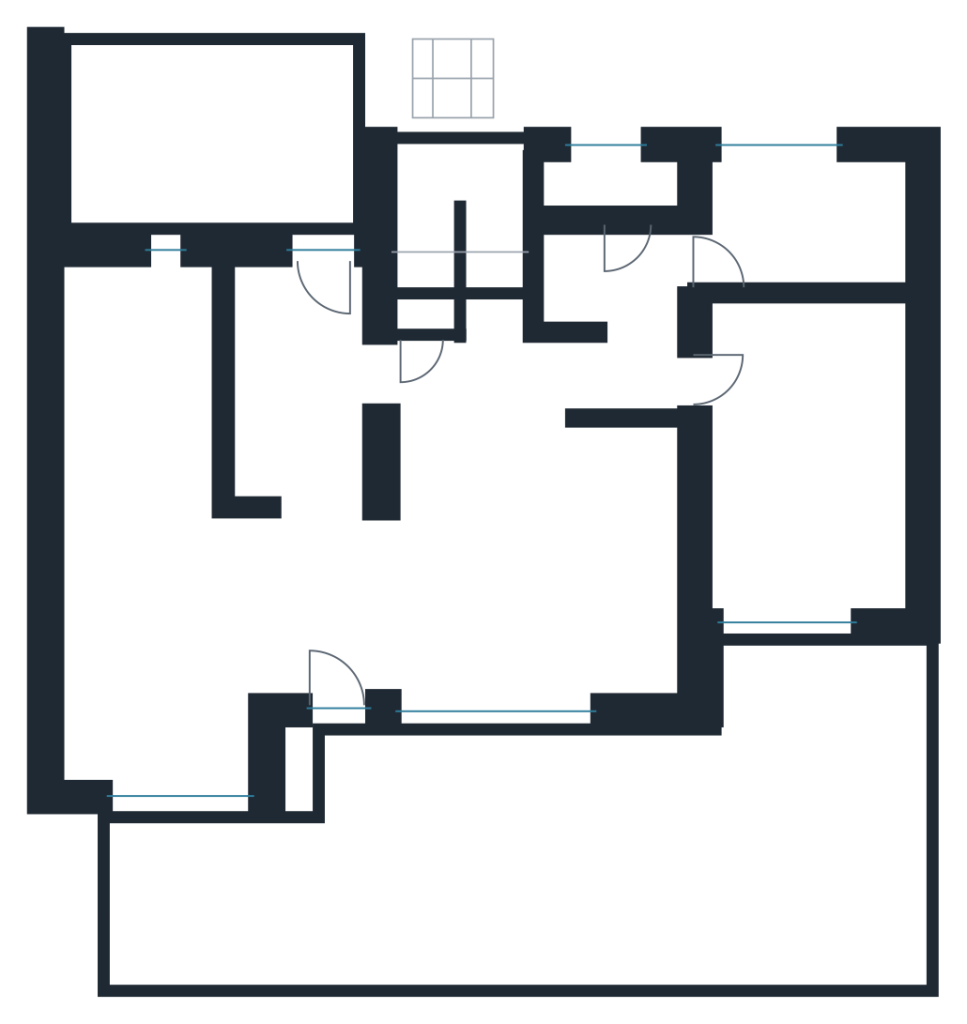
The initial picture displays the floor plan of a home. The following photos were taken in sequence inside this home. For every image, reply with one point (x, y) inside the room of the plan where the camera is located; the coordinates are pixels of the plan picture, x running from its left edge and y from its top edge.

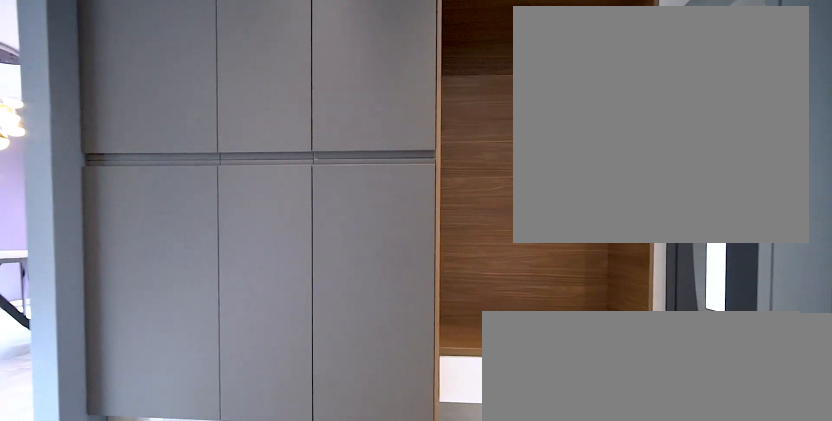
(295, 388)
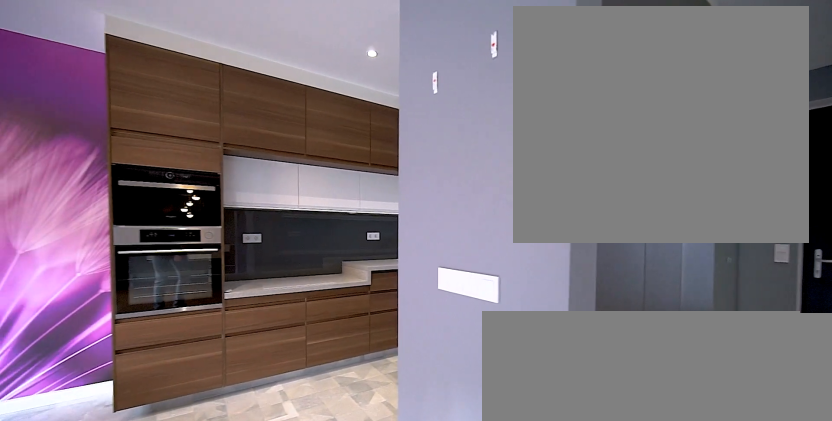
(159, 658)
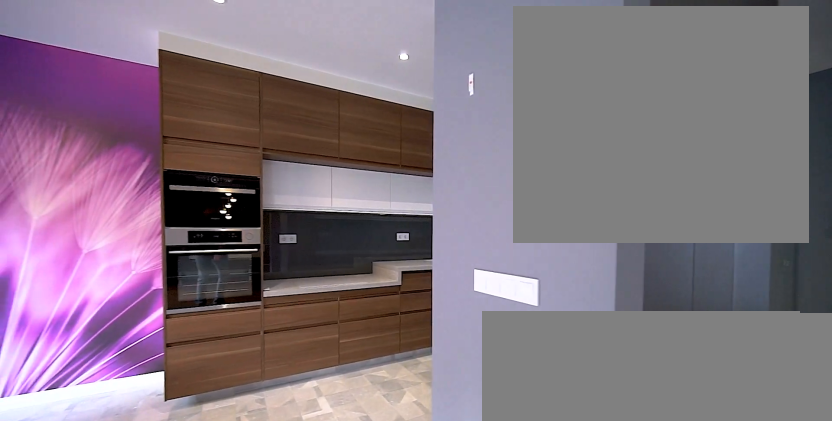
(160, 658)
